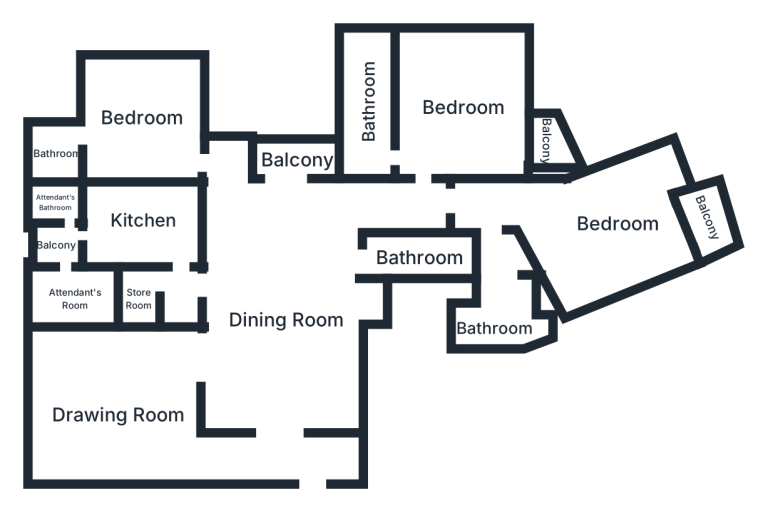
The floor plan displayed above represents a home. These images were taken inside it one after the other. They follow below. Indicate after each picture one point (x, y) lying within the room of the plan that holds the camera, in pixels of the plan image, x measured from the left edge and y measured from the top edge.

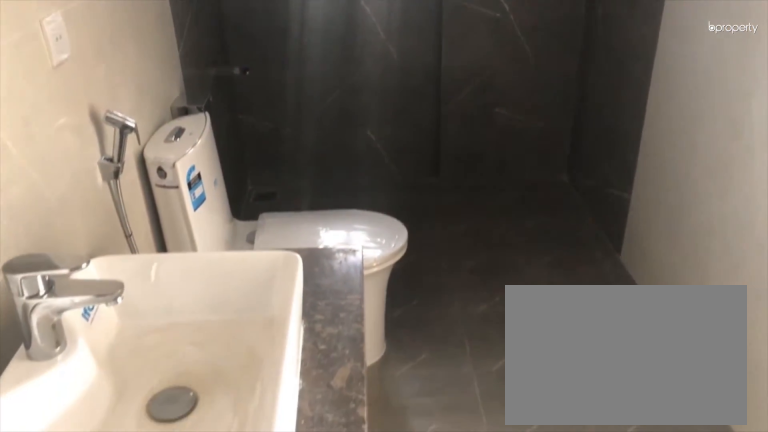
(369, 99)
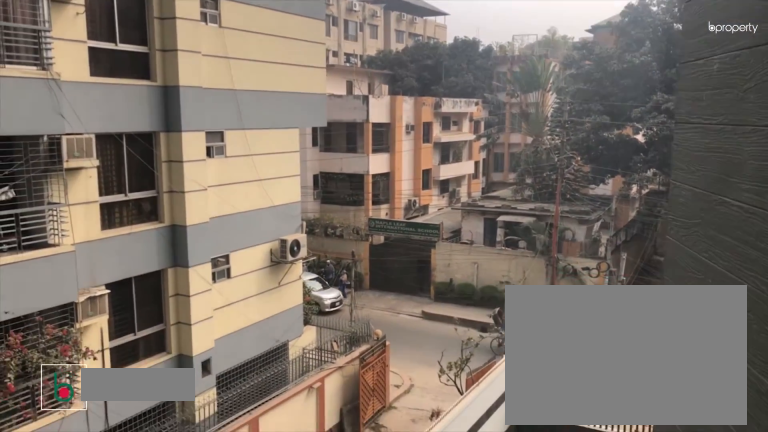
(545, 137)
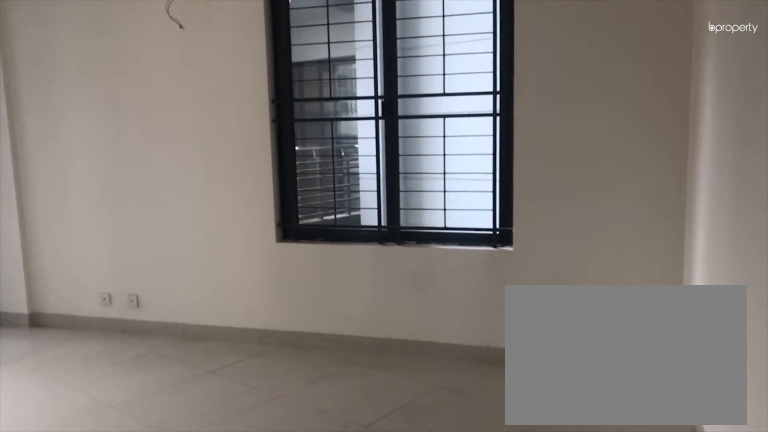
(617, 223)
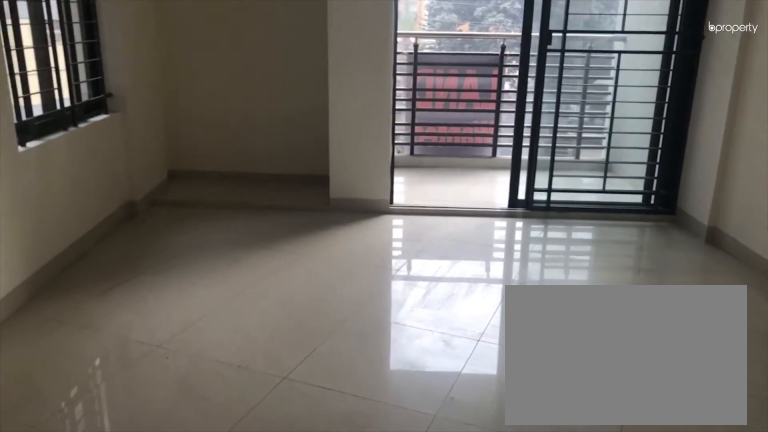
(617, 223)
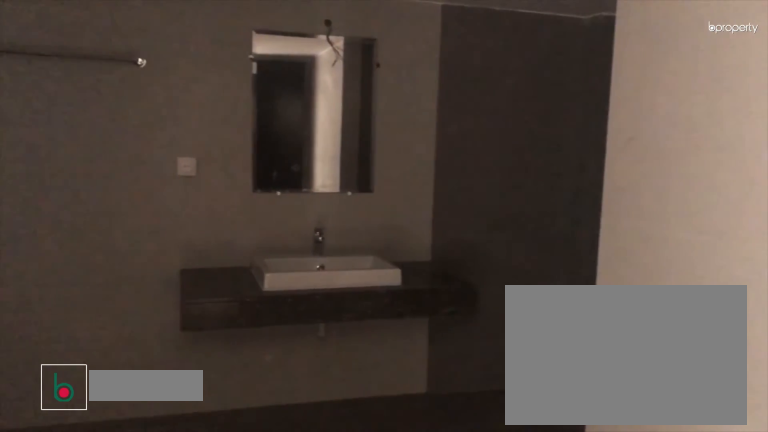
(504, 315)
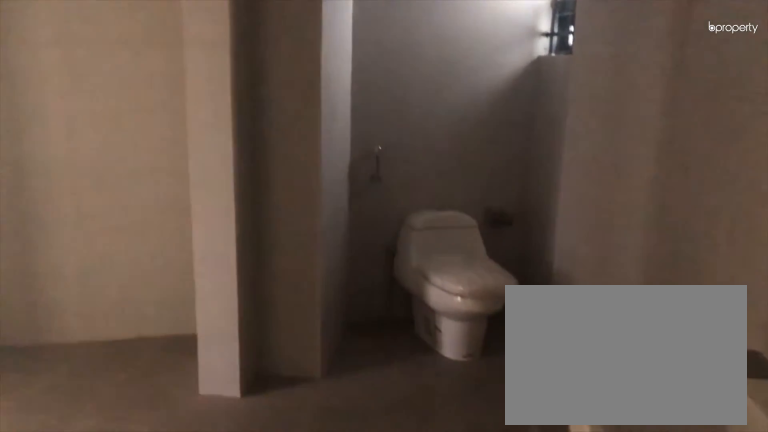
(504, 315)
